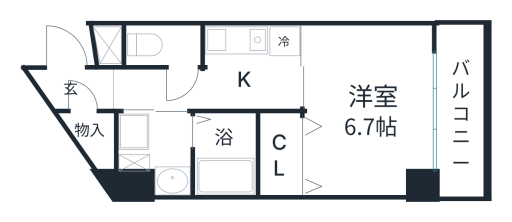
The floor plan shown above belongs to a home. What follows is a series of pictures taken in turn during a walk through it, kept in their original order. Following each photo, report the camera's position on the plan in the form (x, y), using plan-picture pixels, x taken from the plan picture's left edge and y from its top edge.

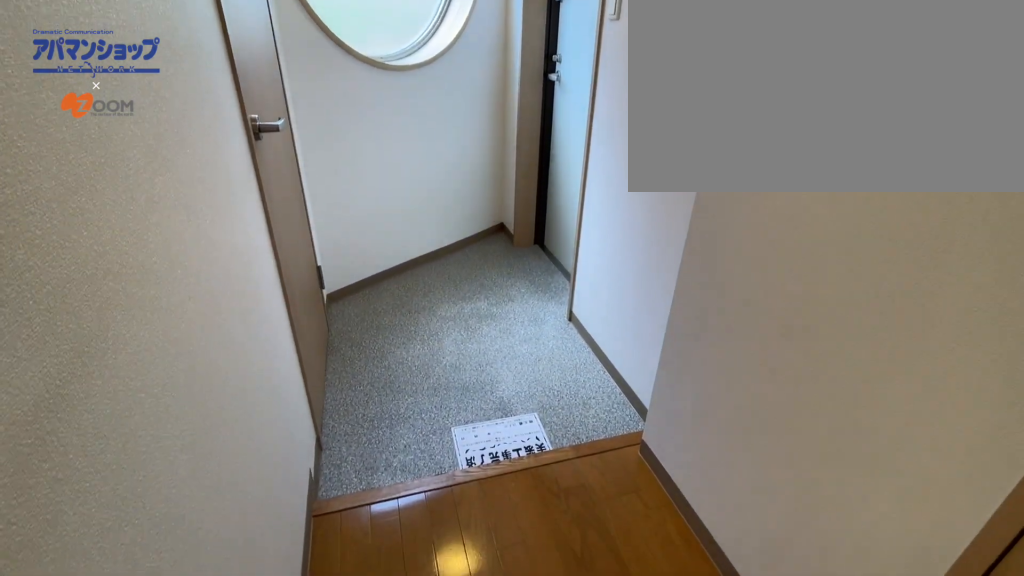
(119, 87)
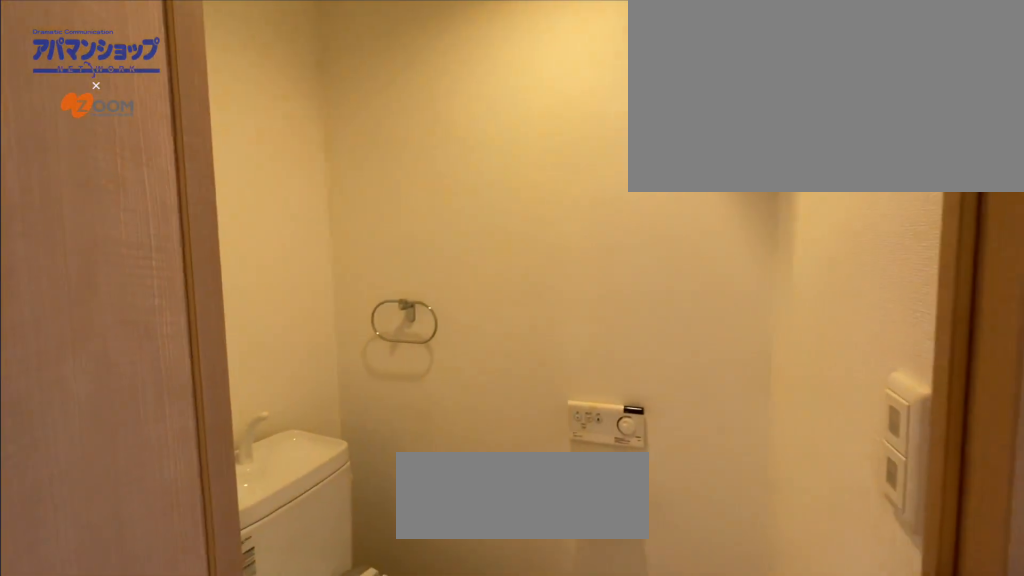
(202, 77)
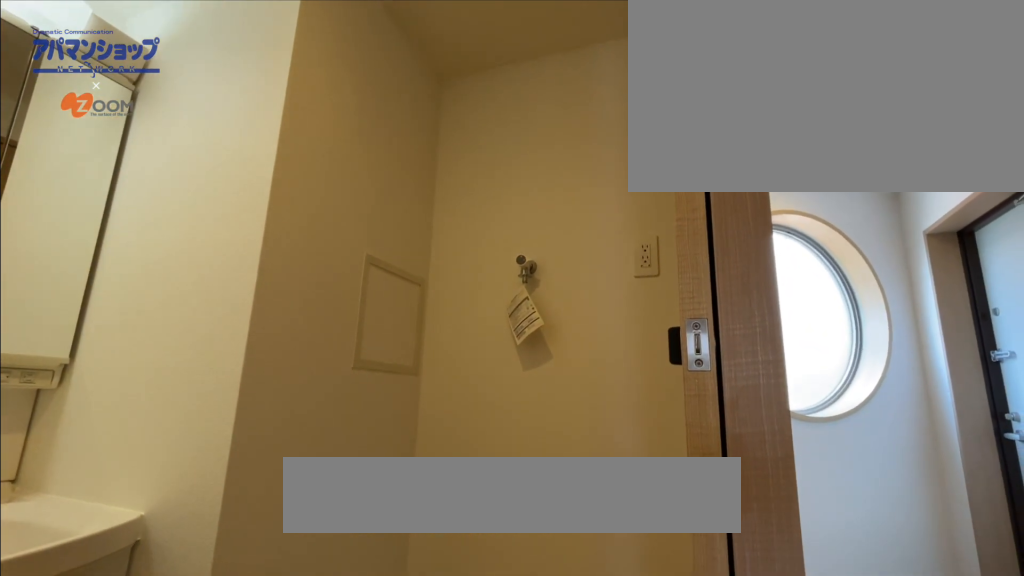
(171, 89)
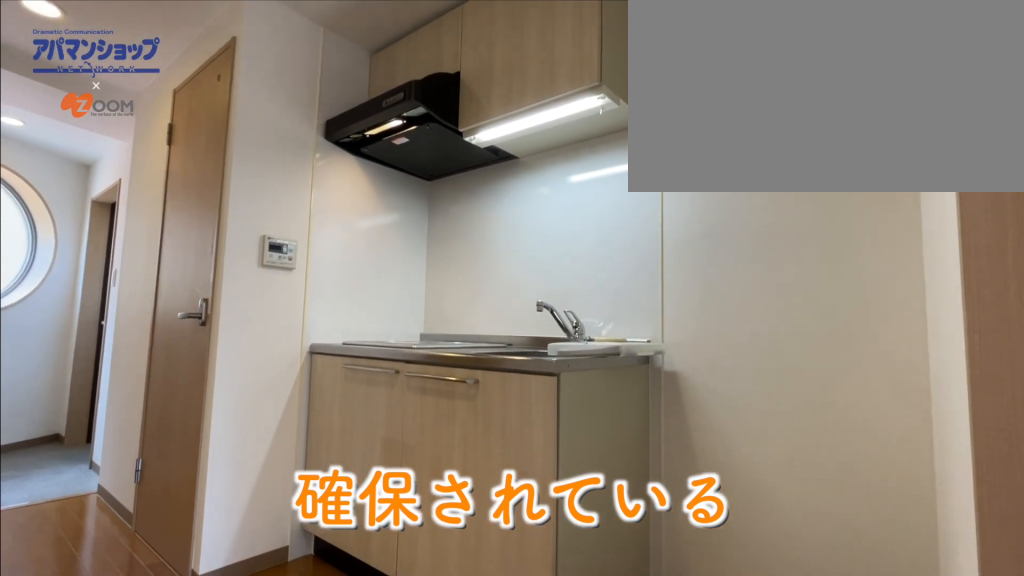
(319, 92)
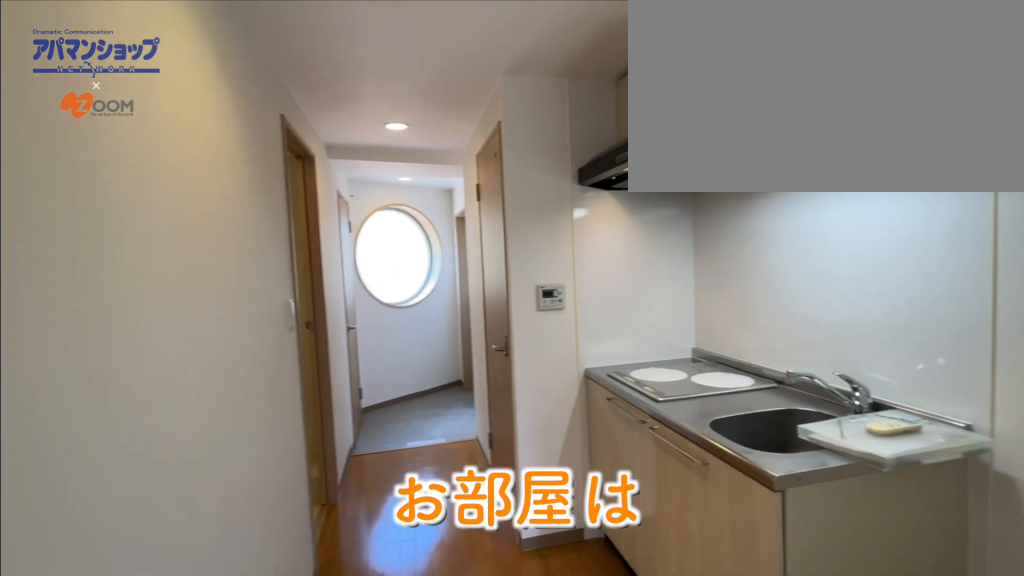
(319, 92)
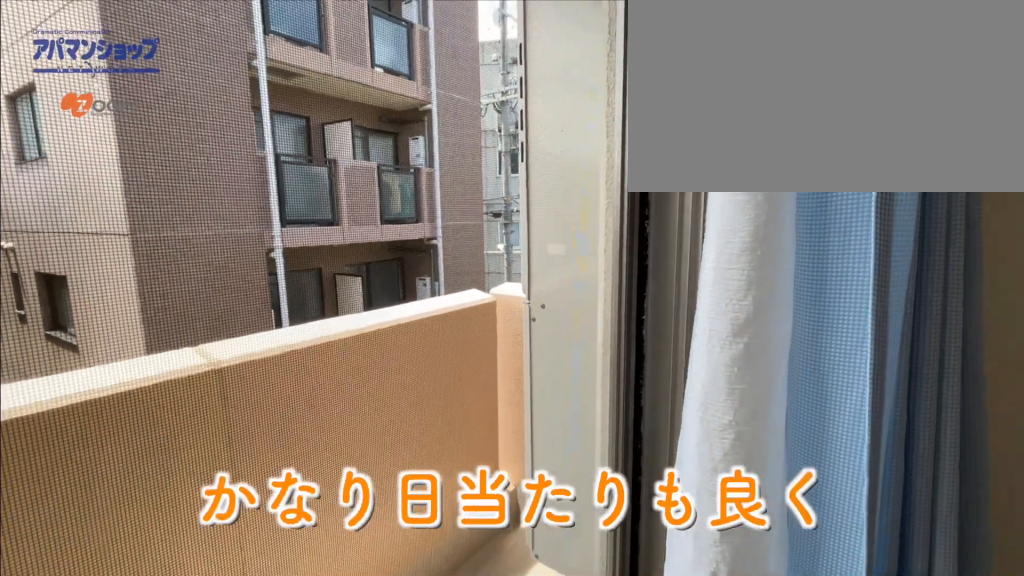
(421, 121)
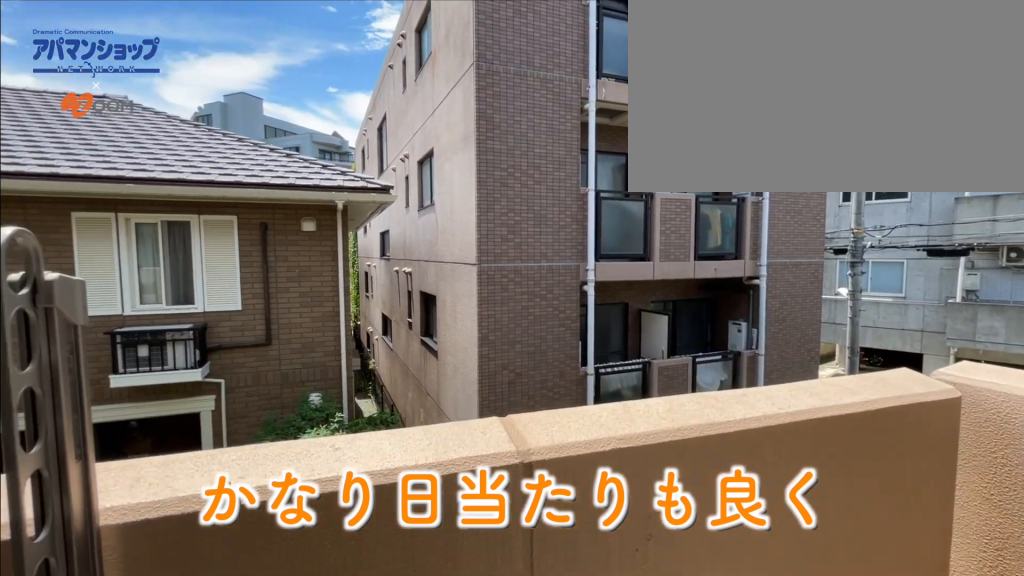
(421, 121)
